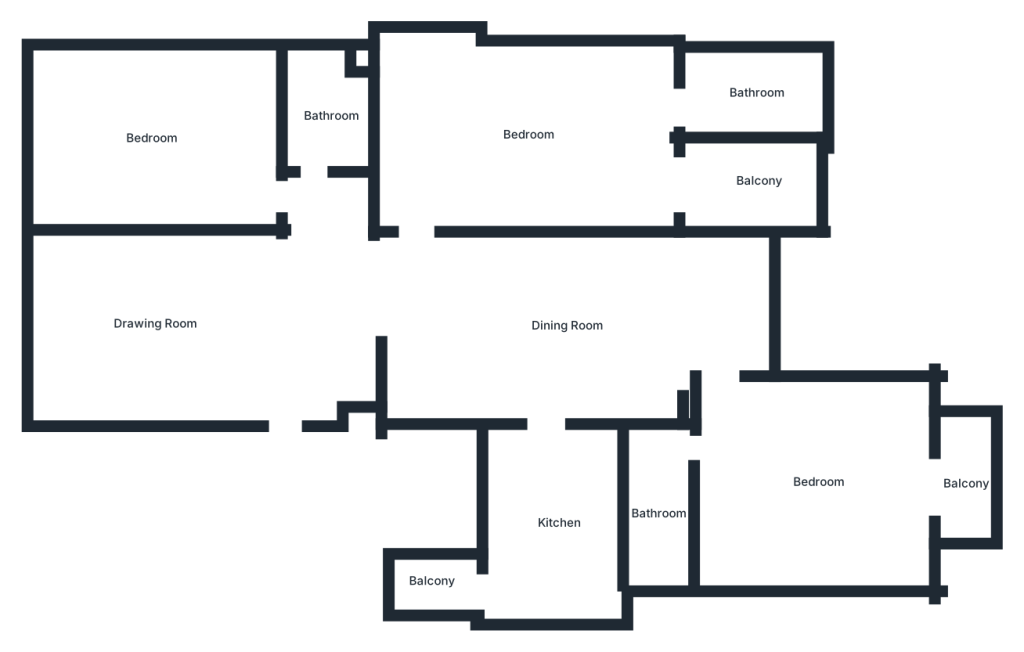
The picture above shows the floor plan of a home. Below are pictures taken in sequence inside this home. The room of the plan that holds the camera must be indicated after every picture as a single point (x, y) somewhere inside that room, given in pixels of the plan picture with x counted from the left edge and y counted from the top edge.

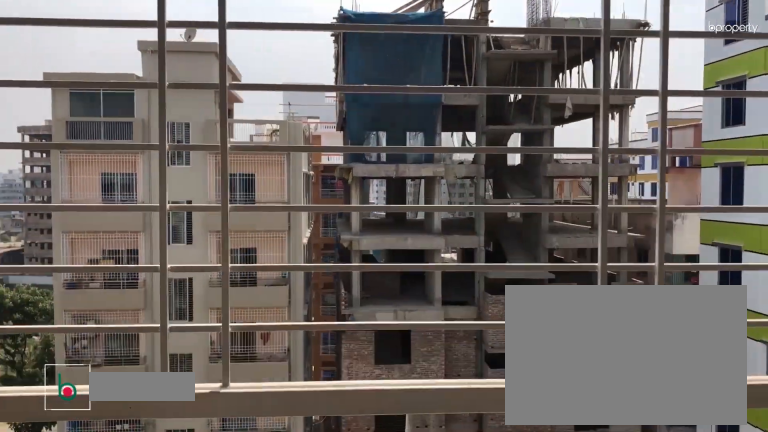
(968, 484)
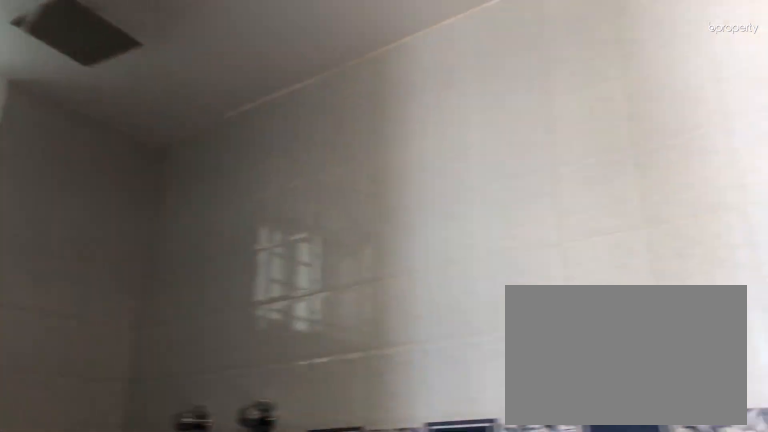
(657, 513)
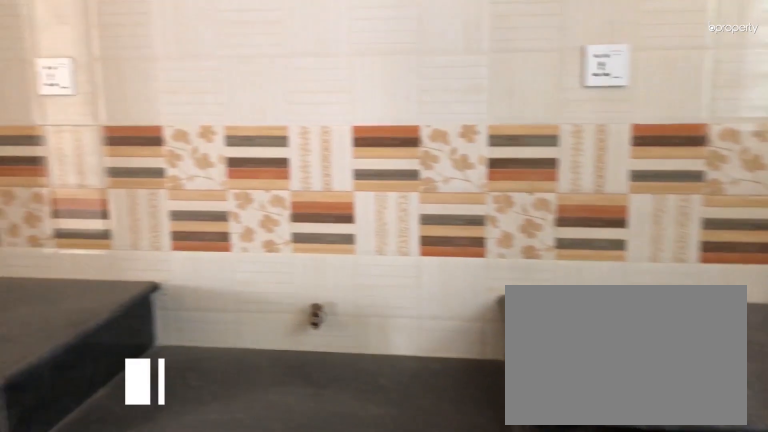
(559, 523)
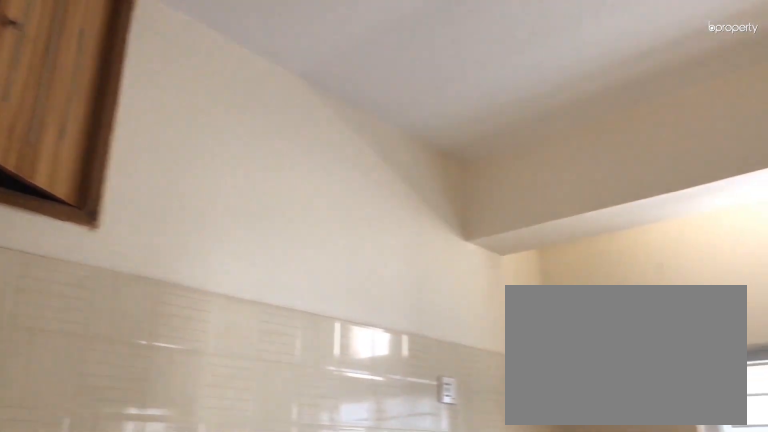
(559, 523)
